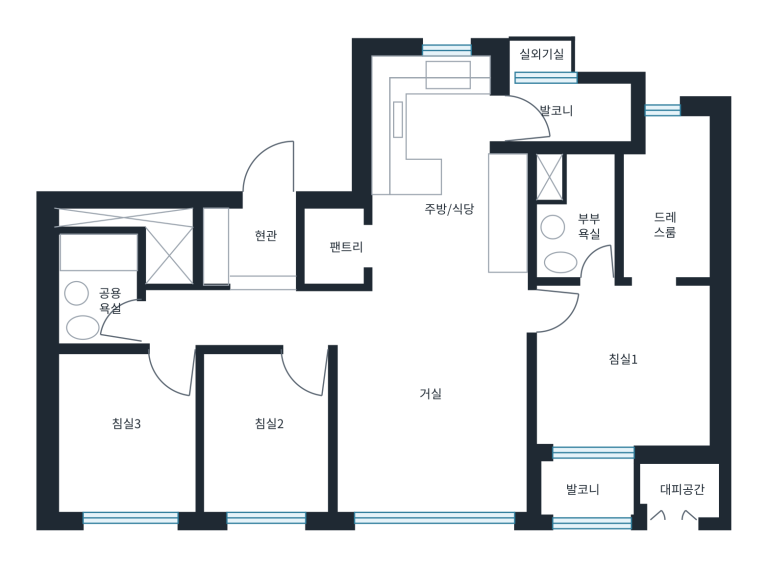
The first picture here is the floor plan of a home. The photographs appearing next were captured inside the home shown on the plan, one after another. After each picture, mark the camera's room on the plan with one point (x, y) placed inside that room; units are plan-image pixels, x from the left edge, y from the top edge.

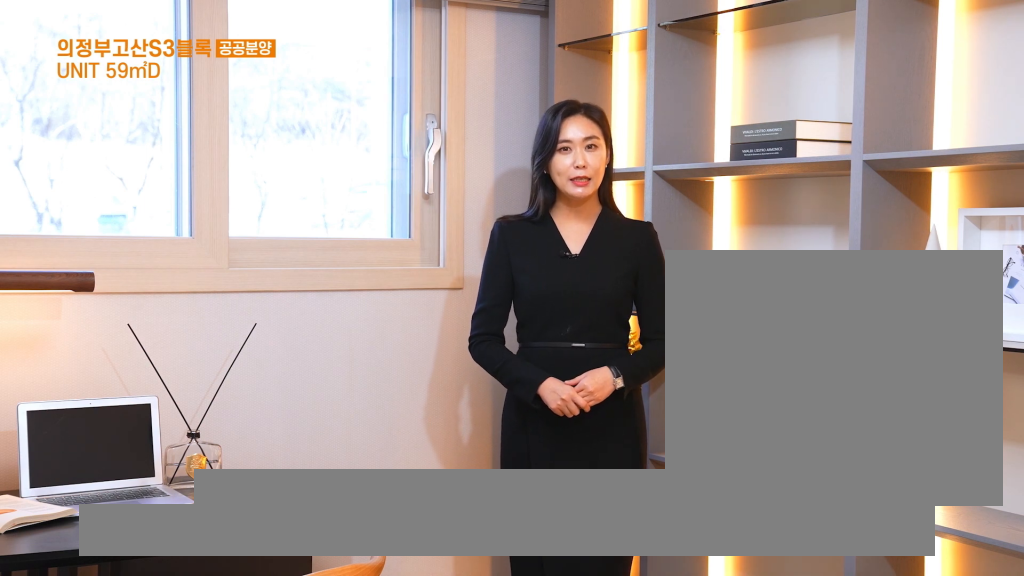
(270, 411)
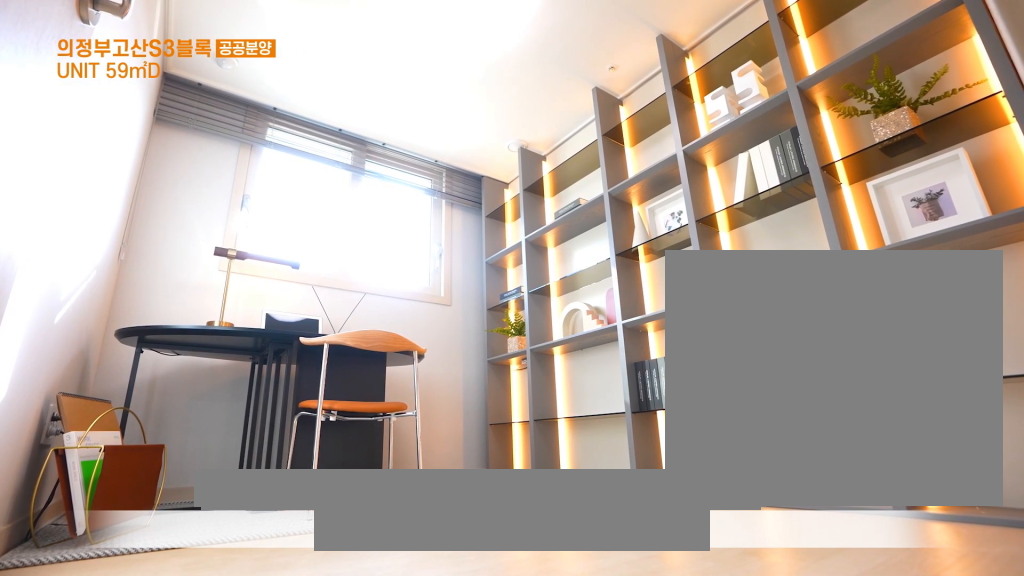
(270, 411)
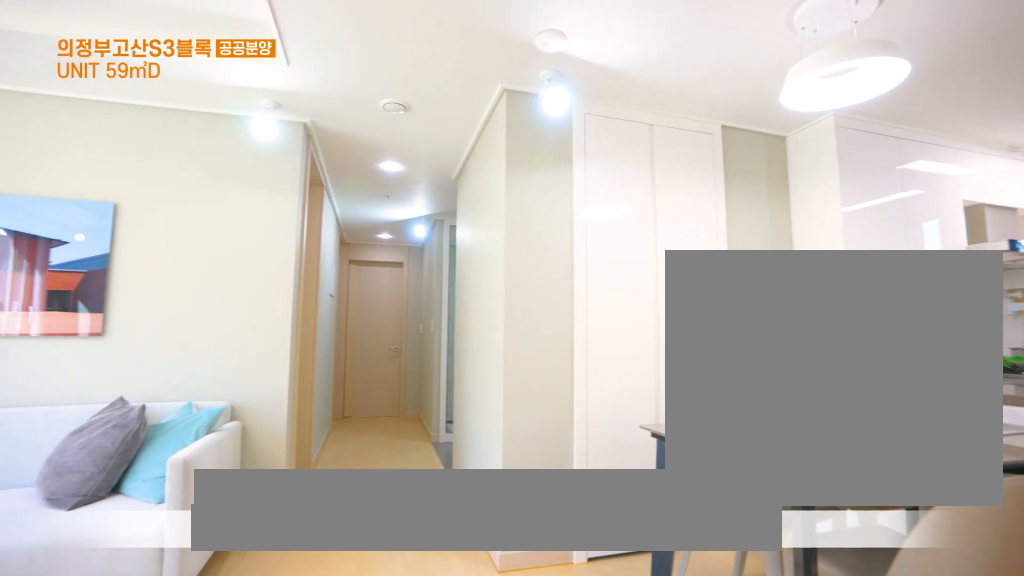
(429, 342)
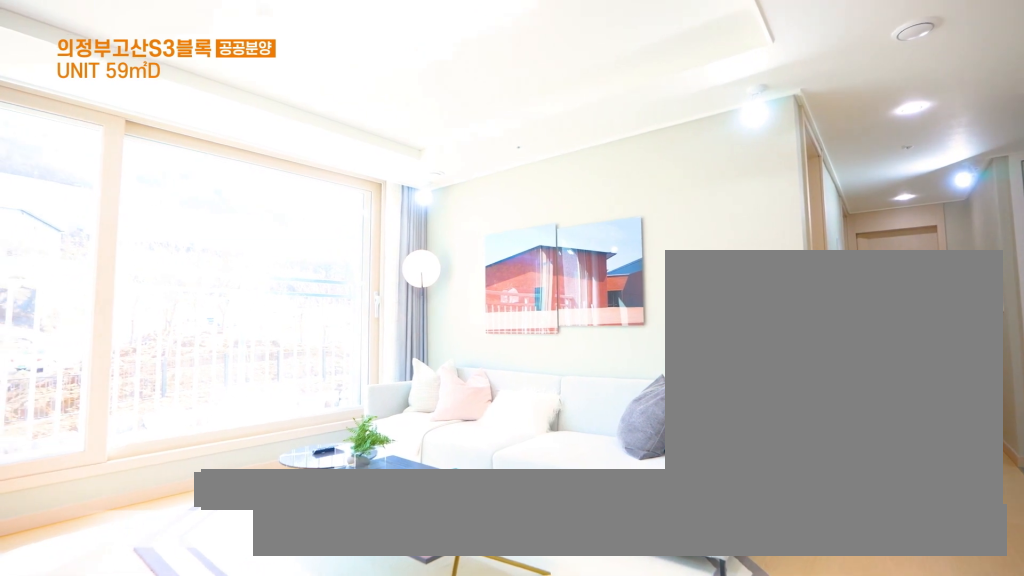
(431, 341)
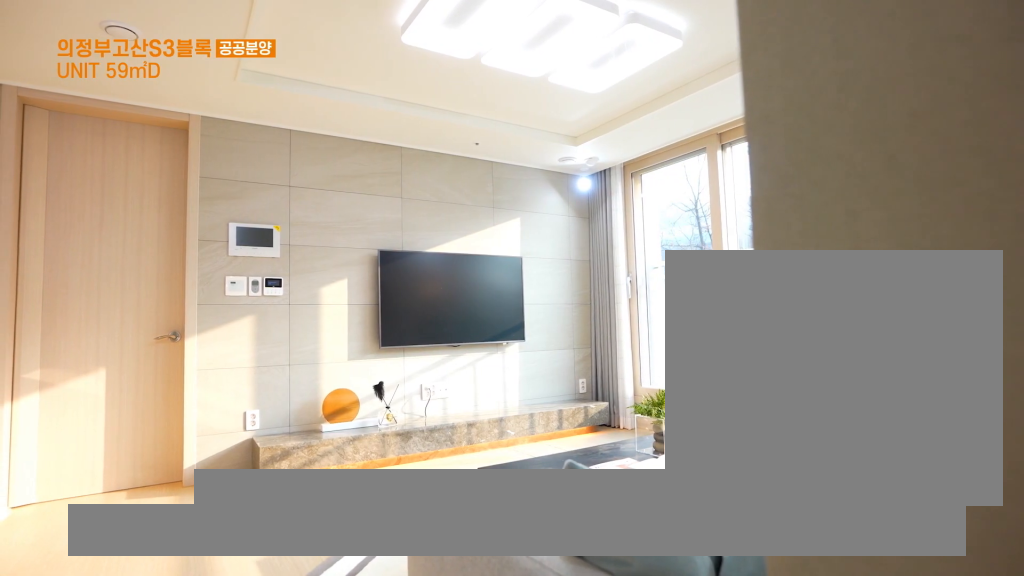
(432, 382)
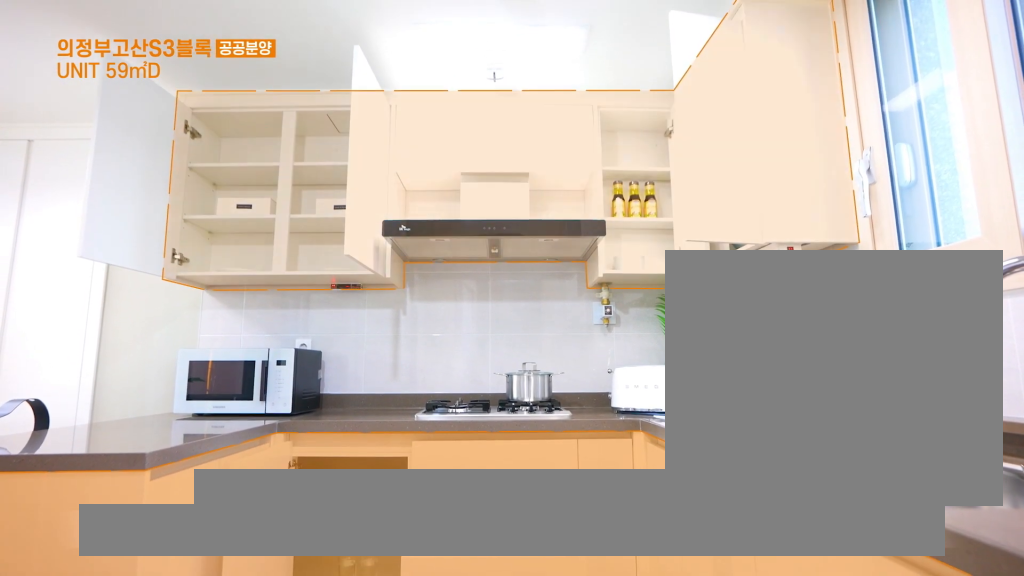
(449, 196)
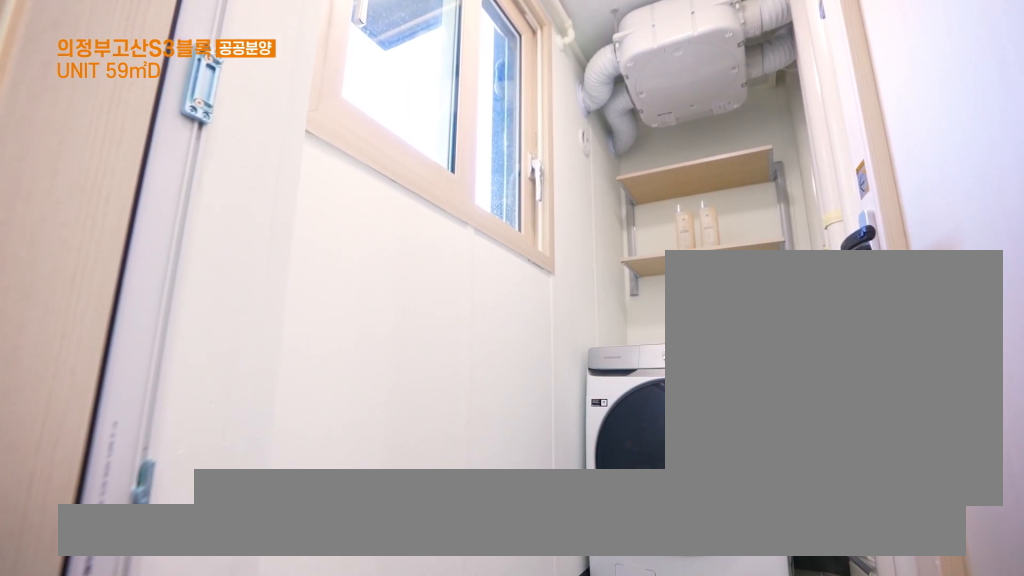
(557, 96)
